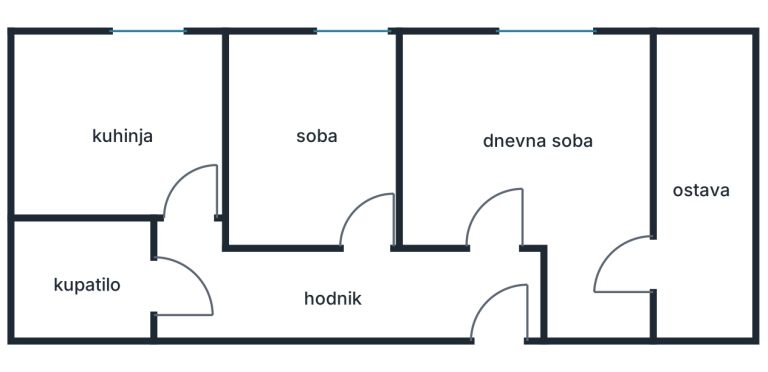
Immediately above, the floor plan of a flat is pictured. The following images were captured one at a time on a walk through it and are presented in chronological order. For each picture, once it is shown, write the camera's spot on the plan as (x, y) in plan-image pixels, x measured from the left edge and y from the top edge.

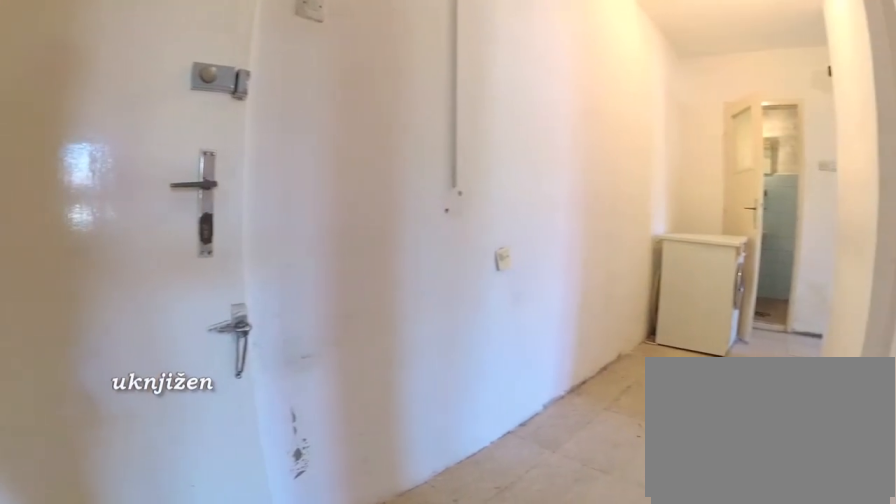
(502, 254)
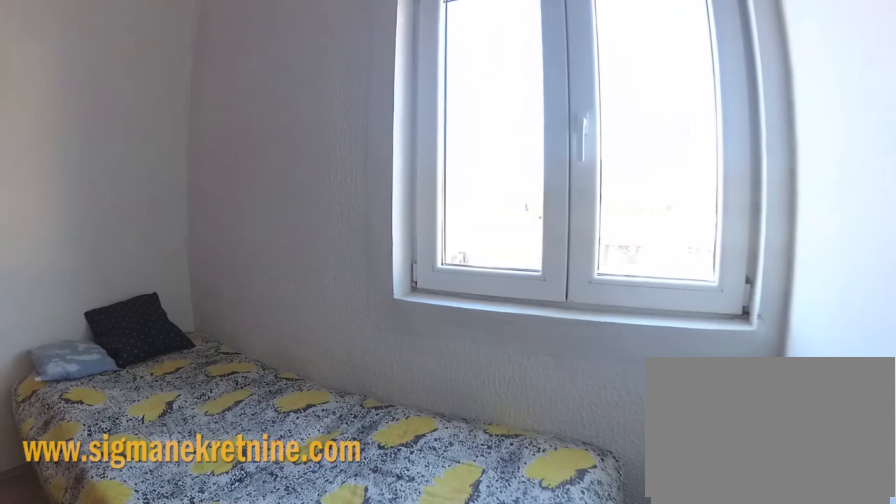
(379, 126)
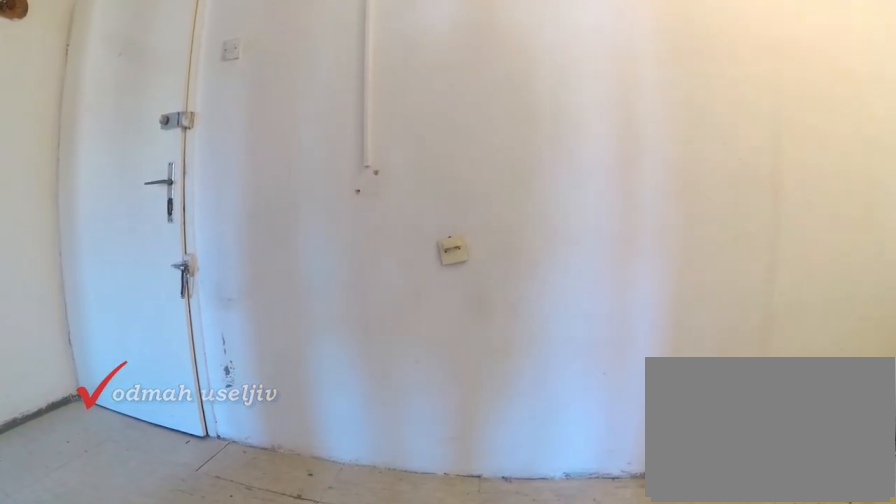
(368, 239)
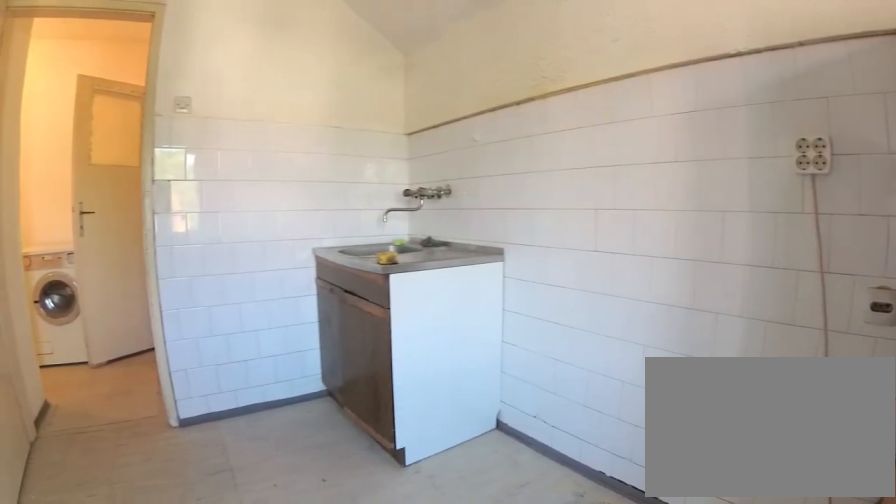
(186, 63)
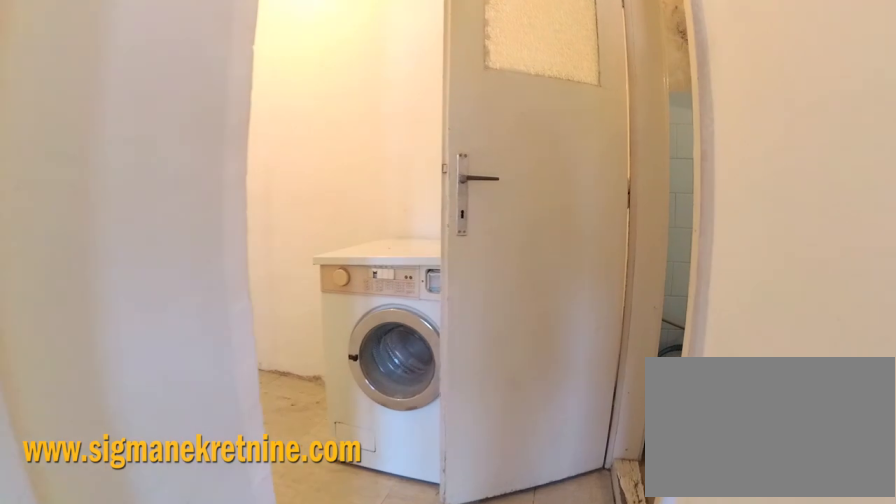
(180, 195)
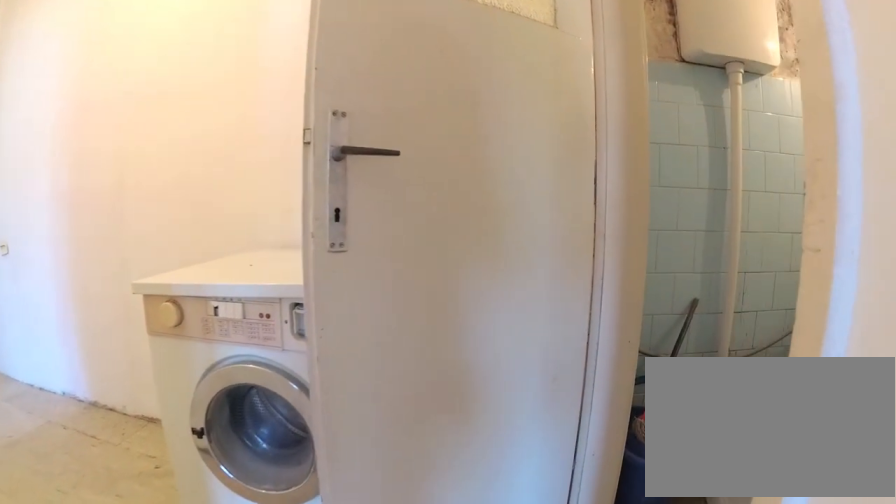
(187, 227)
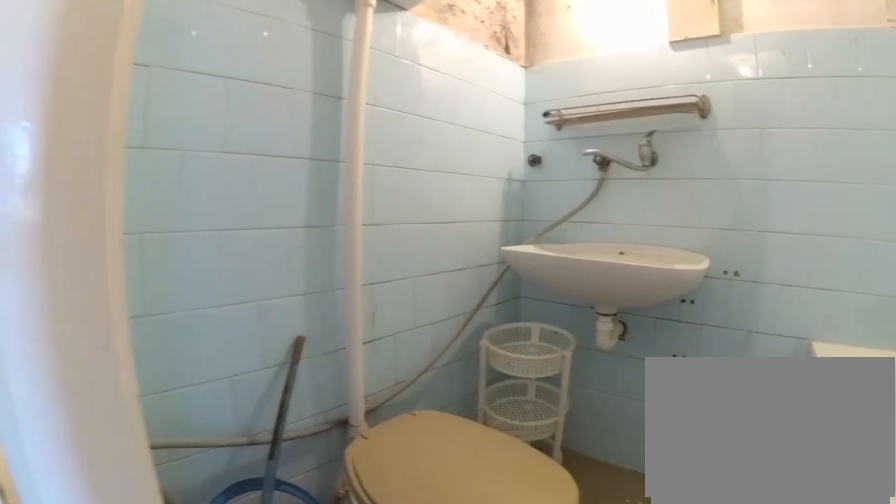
(166, 259)
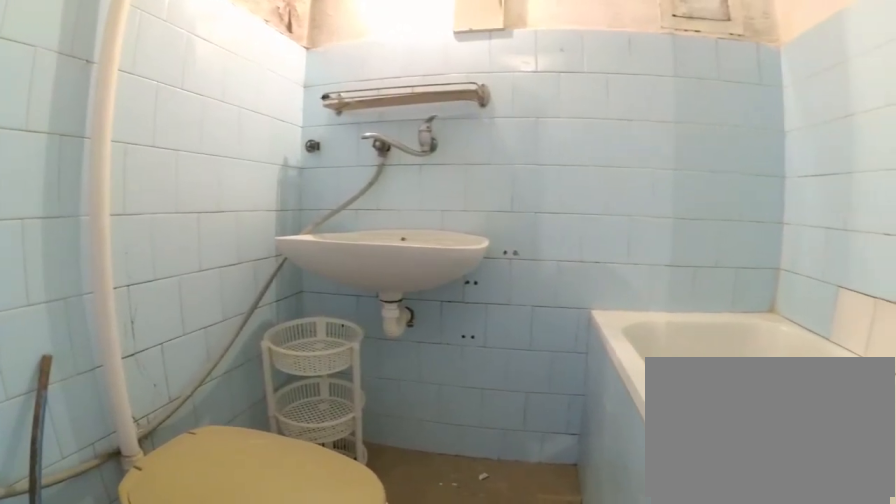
(155, 267)
